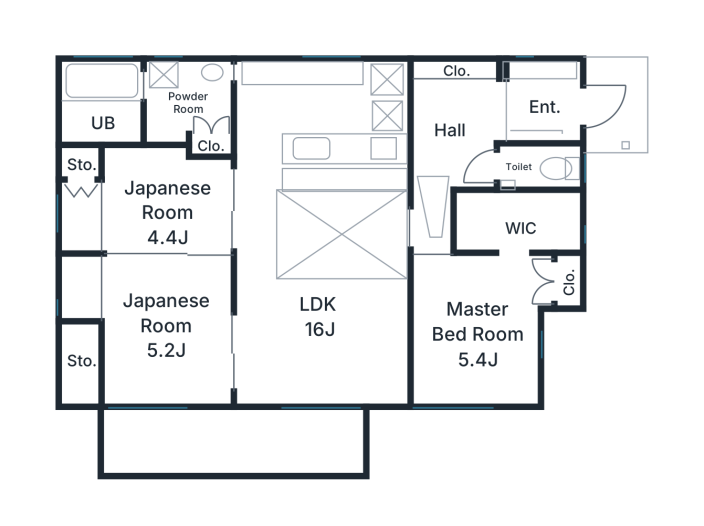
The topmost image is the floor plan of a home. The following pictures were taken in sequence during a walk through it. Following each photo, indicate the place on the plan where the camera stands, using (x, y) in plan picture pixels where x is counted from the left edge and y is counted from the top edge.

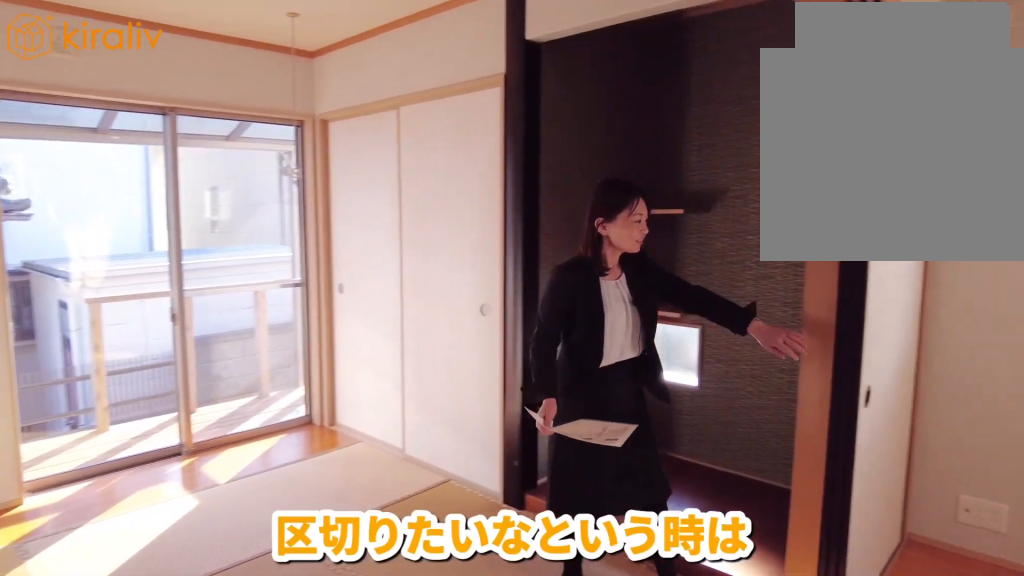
(127, 295)
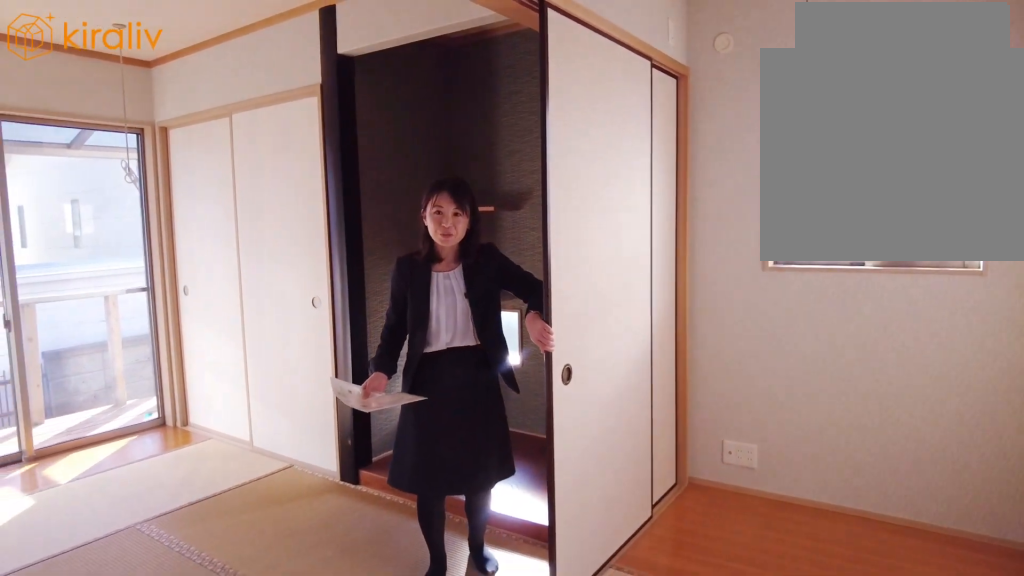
(128, 271)
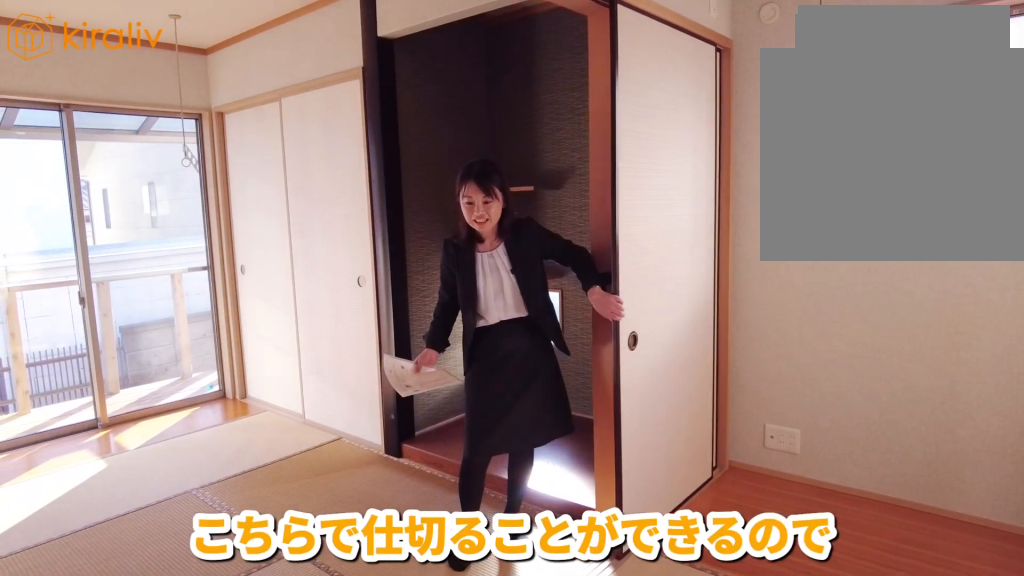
(127, 262)
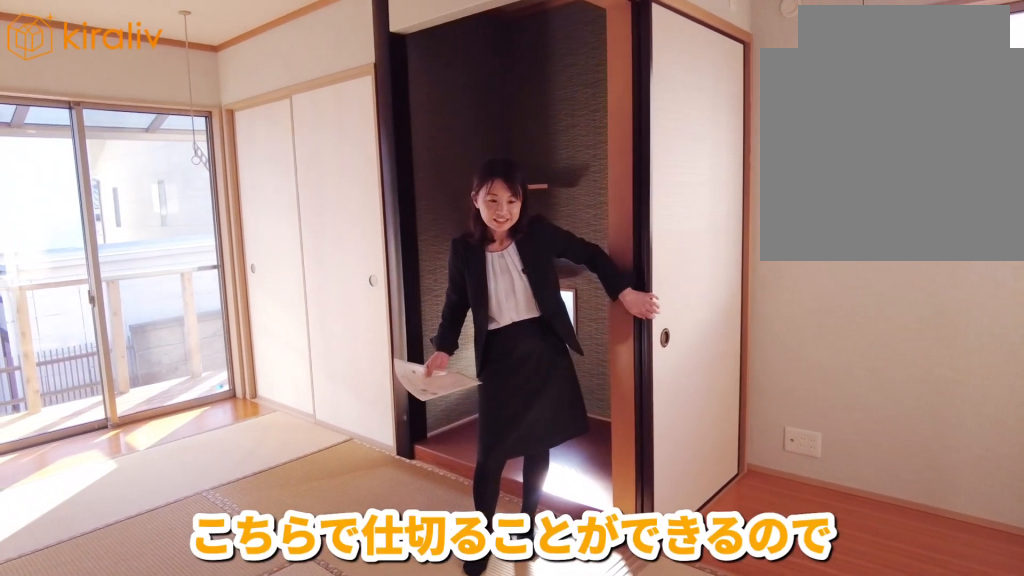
(129, 263)
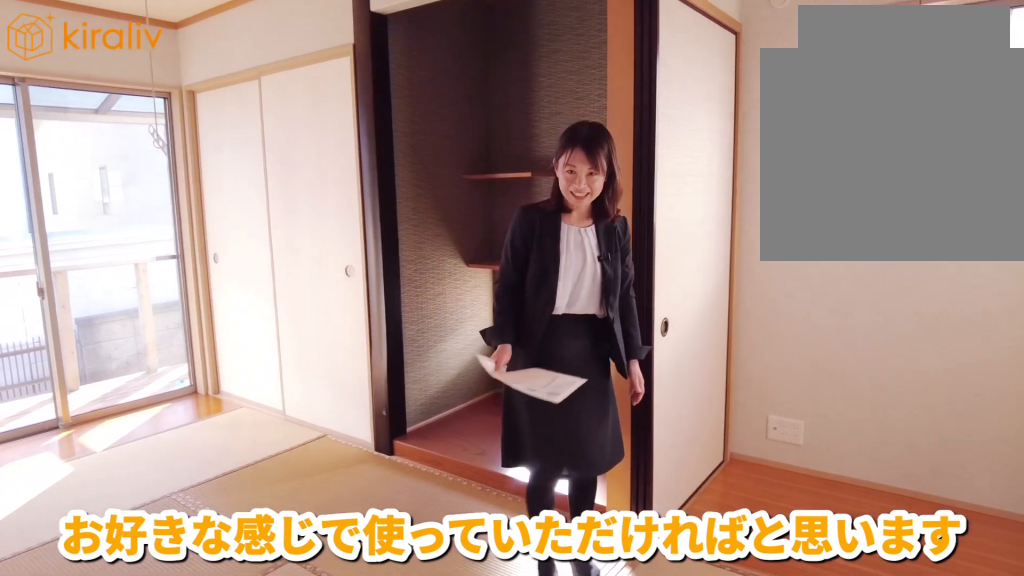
(129, 255)
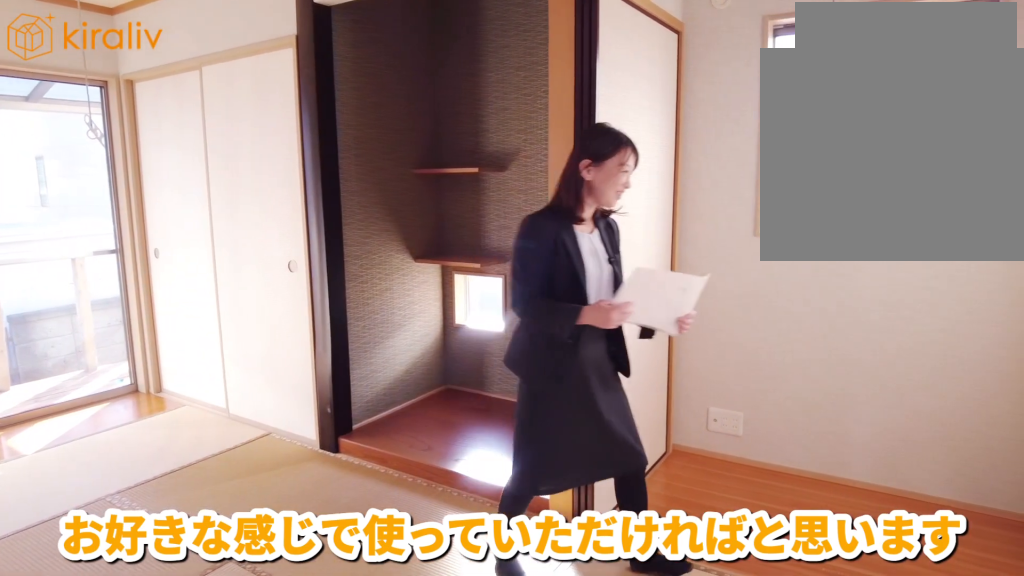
(127, 229)
